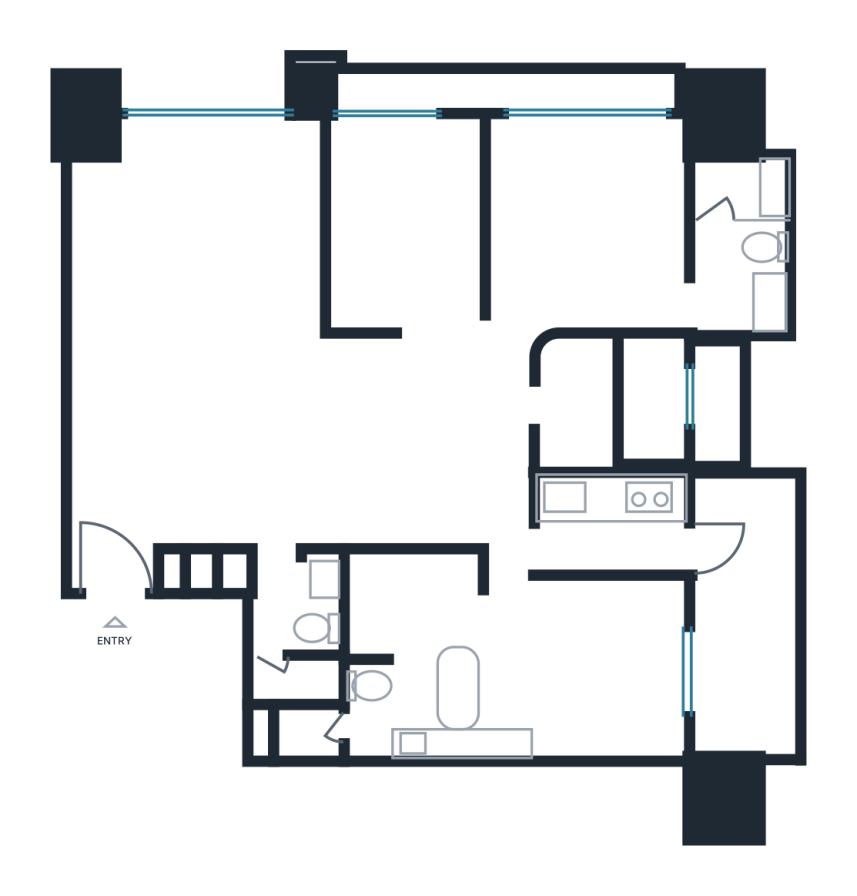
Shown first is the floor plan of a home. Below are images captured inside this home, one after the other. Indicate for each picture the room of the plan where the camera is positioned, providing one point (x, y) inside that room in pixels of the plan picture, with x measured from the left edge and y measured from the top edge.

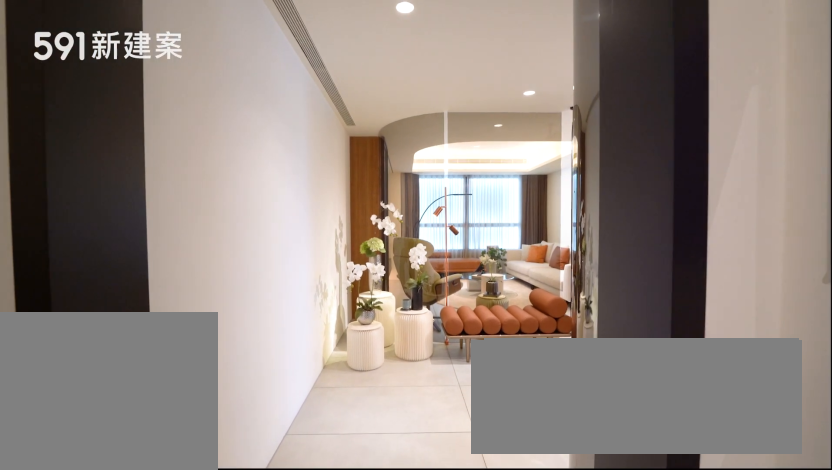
(114, 546)
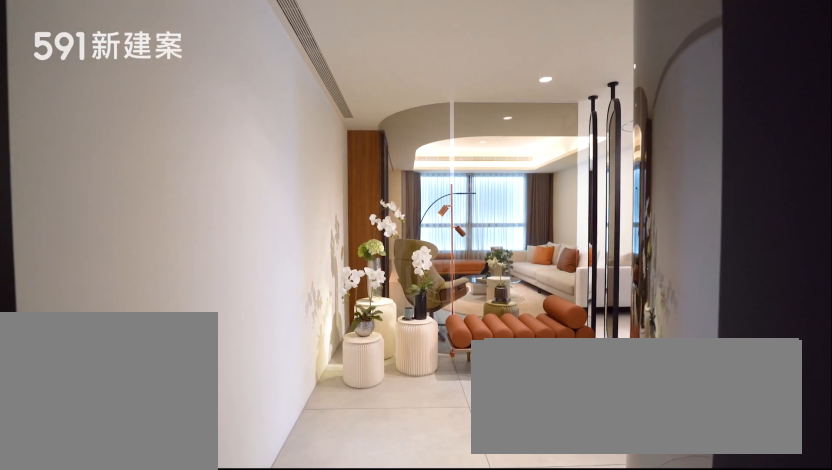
(114, 546)
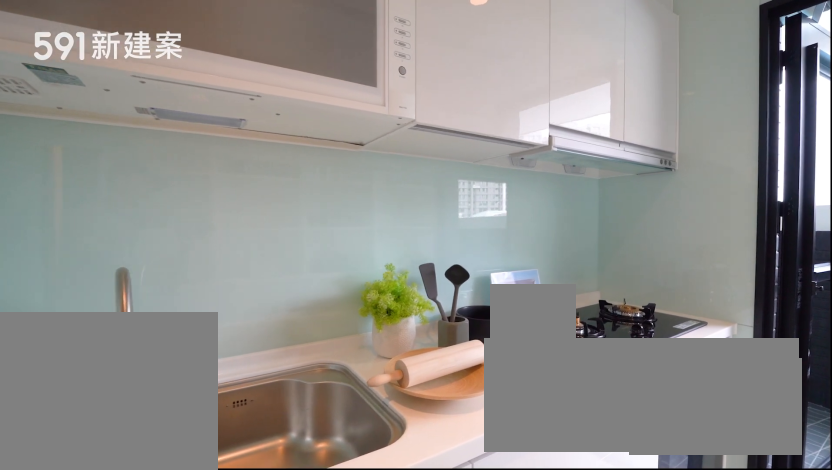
(613, 532)
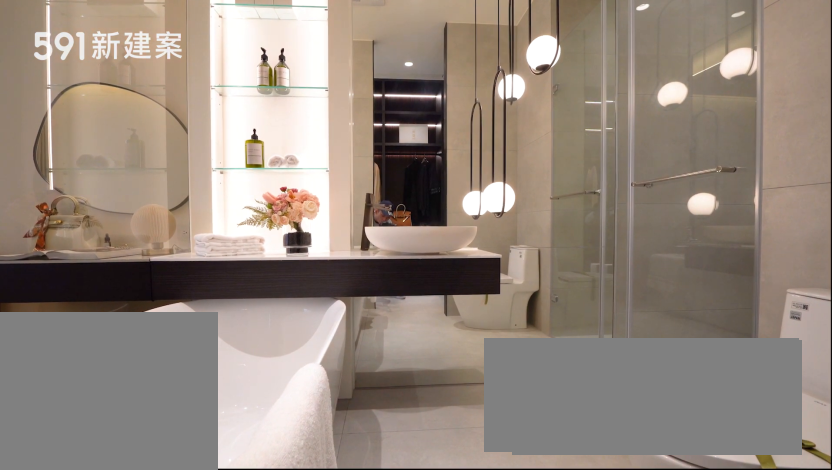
(417, 706)
